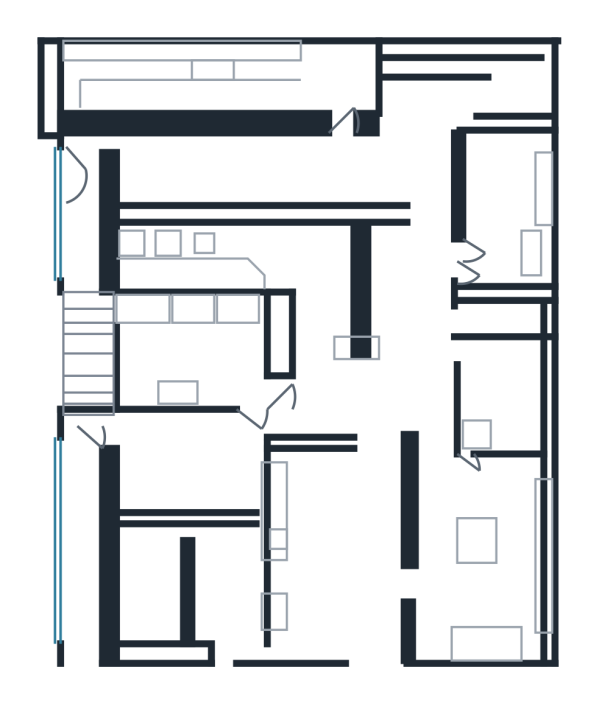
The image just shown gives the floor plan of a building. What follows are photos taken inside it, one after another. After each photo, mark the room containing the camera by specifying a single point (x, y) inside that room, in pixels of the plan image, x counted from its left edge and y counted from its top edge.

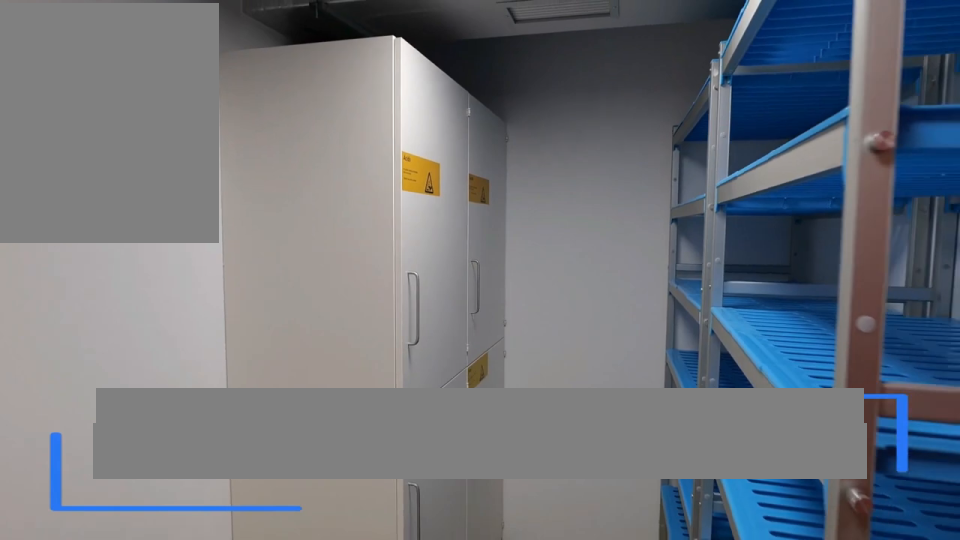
(509, 308)
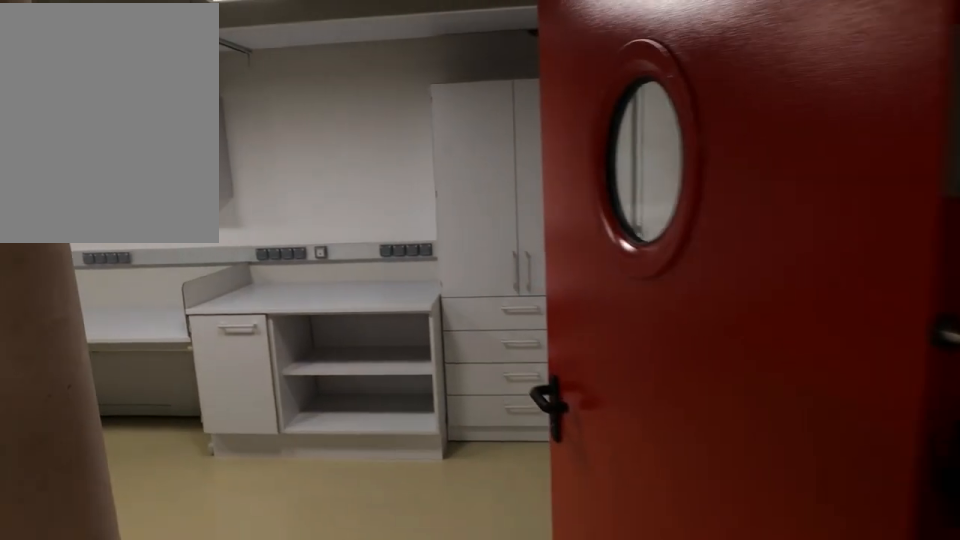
(510, 209)
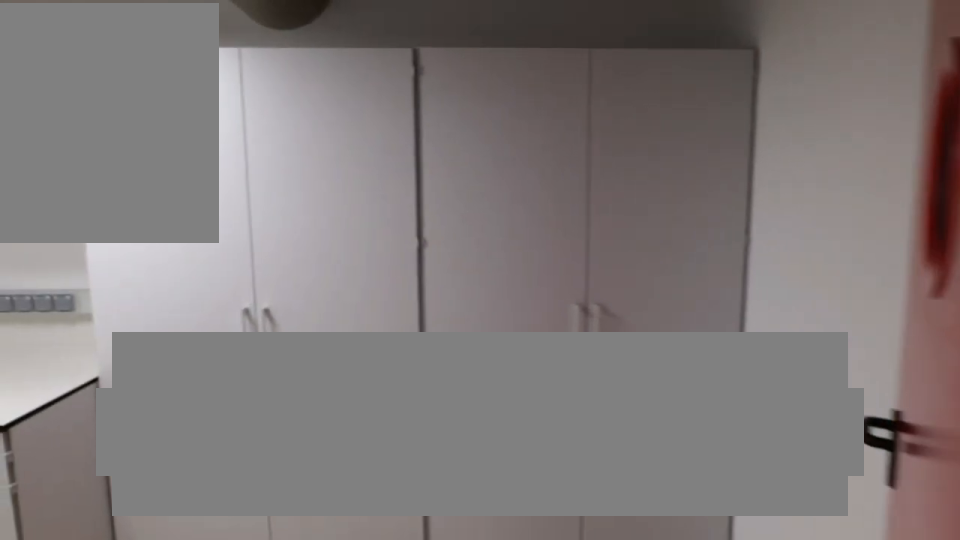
(214, 74)
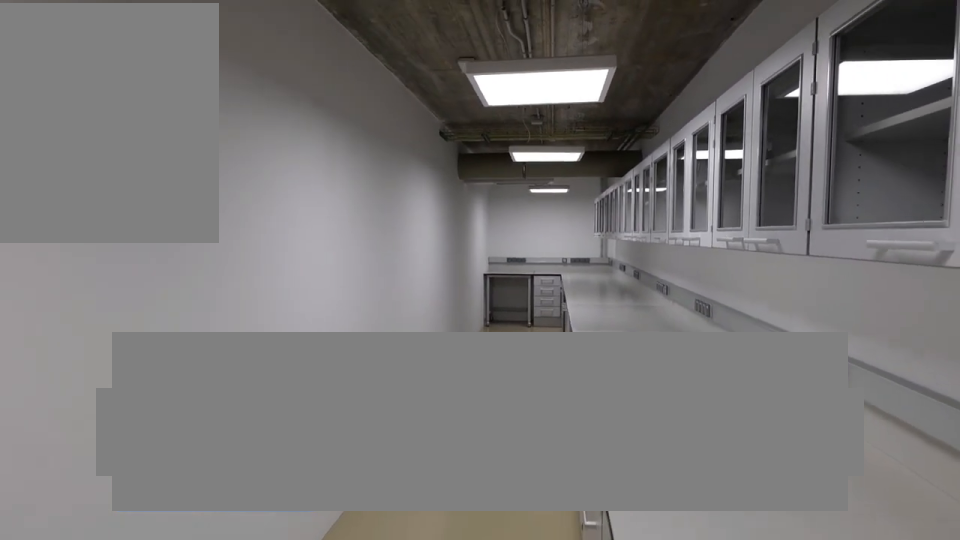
(214, 74)
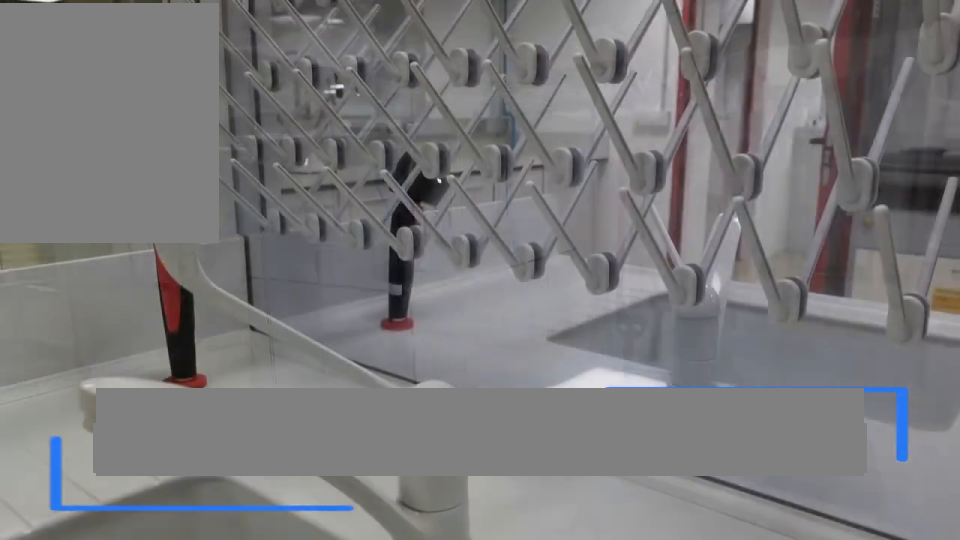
(361, 335)
